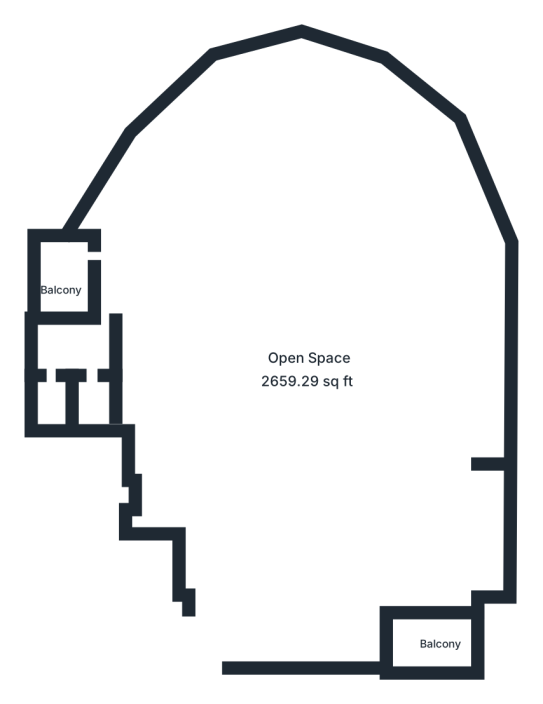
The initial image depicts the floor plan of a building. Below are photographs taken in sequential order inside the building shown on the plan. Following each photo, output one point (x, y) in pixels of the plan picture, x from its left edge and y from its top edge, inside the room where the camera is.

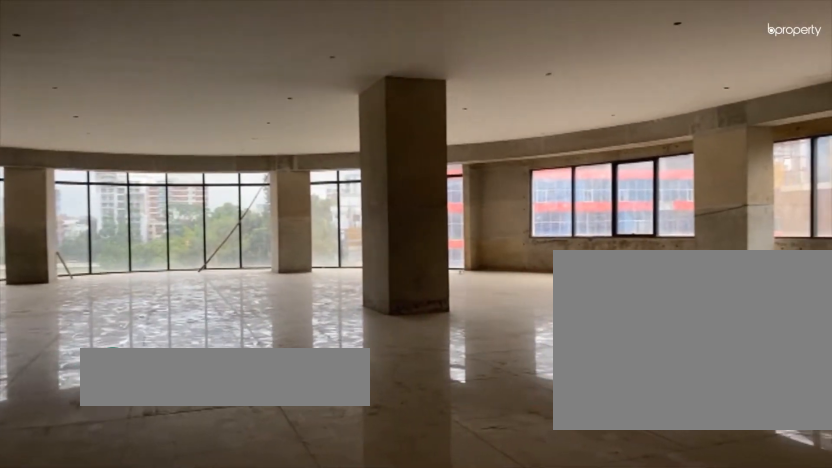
(309, 352)
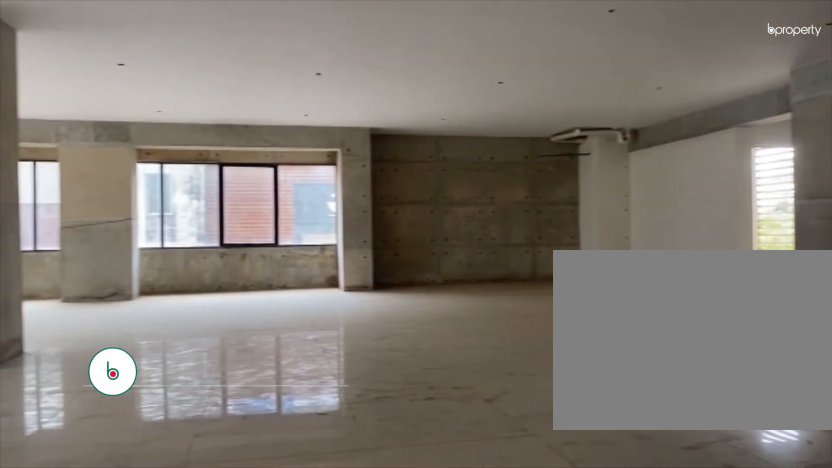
(308, 352)
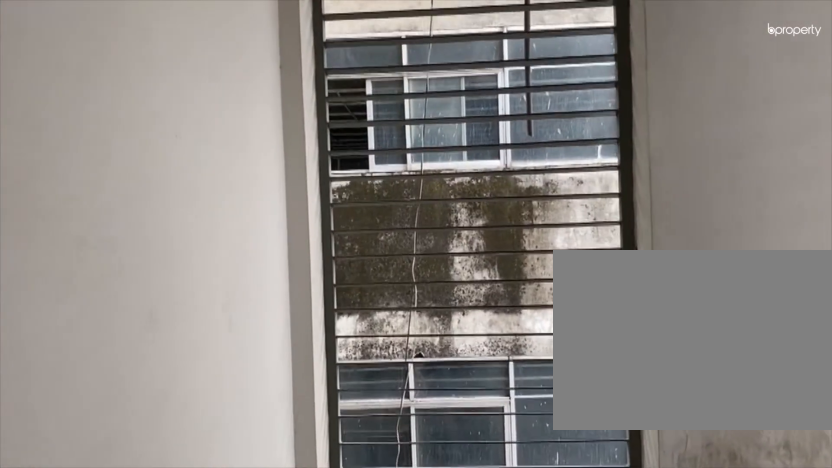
(71, 273)
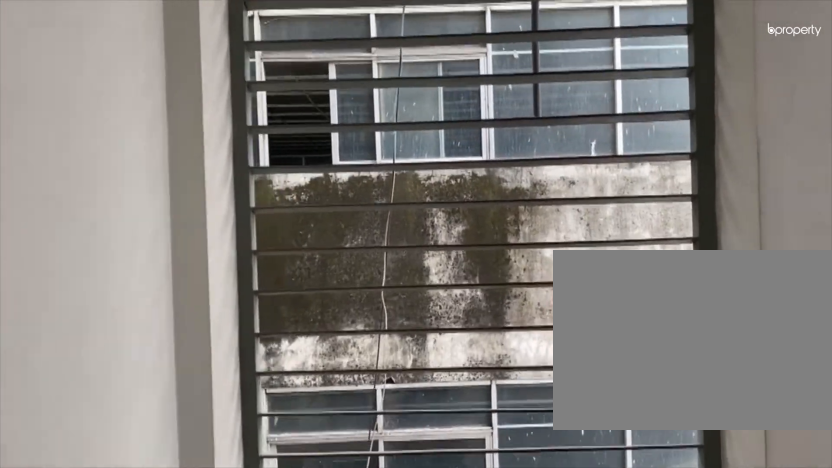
(71, 273)
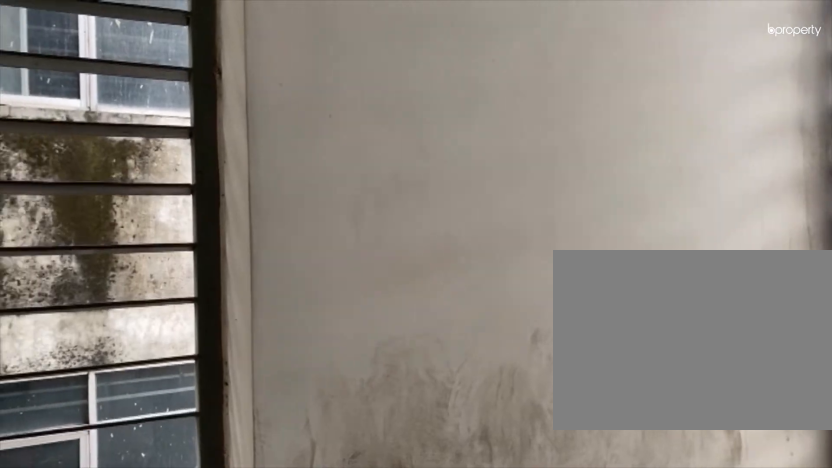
(71, 273)
